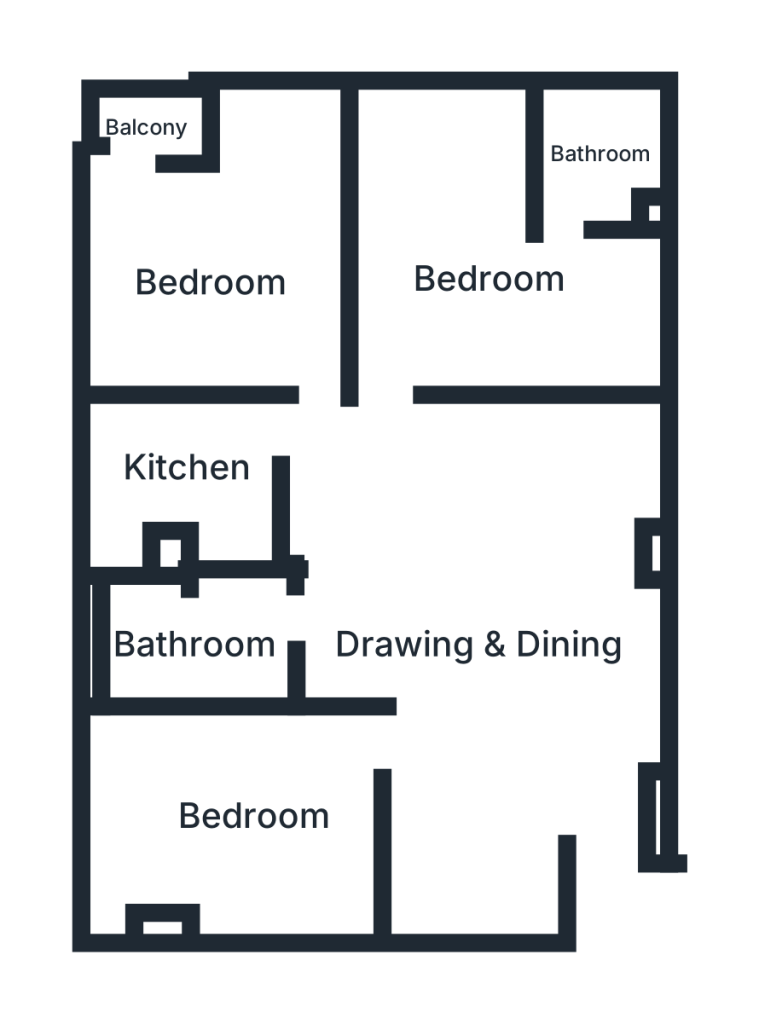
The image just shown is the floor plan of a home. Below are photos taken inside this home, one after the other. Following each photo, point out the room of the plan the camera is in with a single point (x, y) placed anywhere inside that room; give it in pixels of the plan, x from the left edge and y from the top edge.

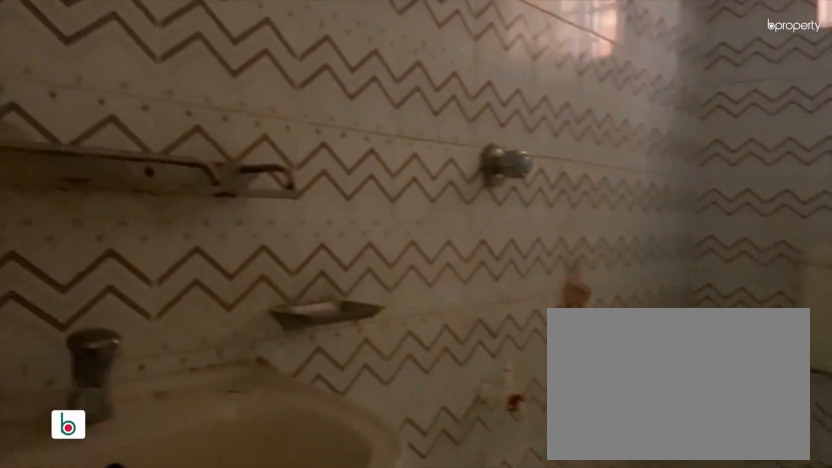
(208, 640)
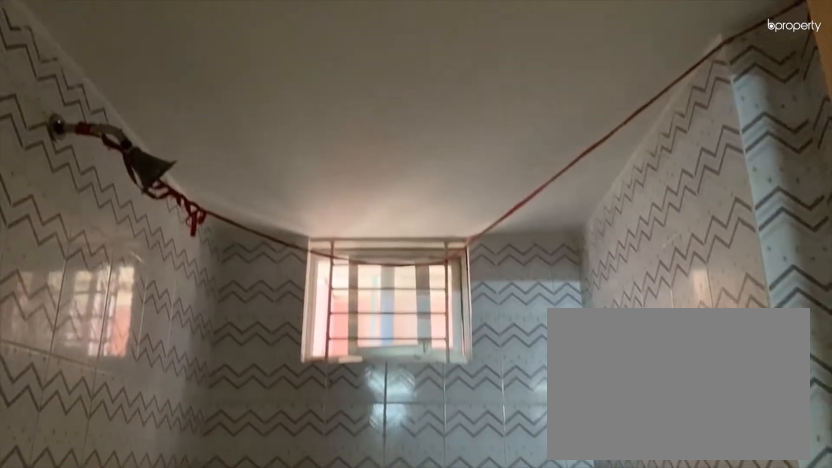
(209, 640)
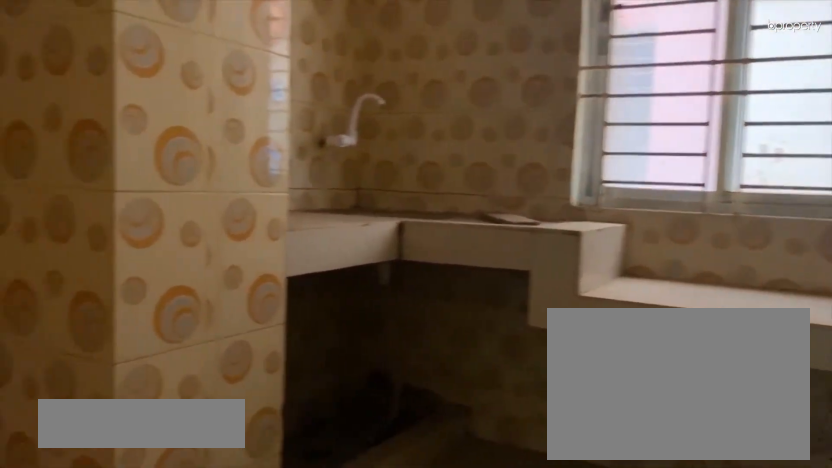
(191, 466)
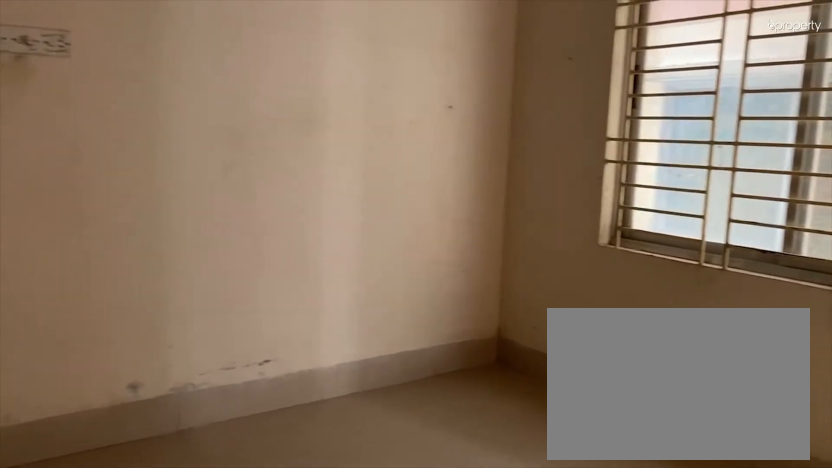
(206, 285)
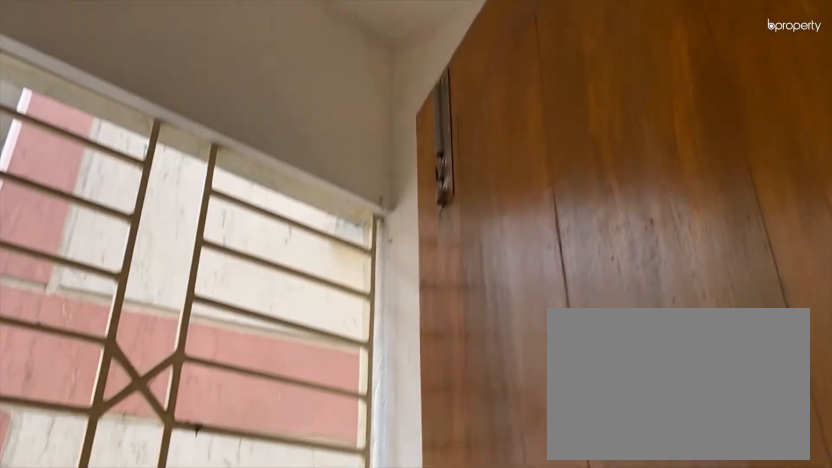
(147, 128)
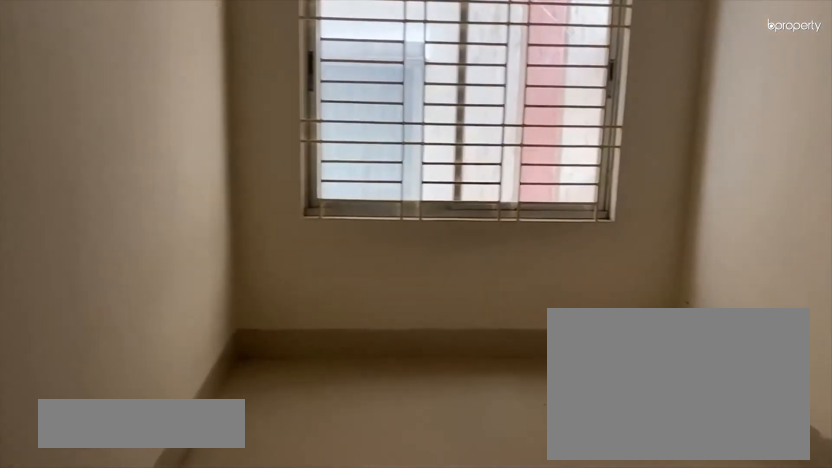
(481, 277)
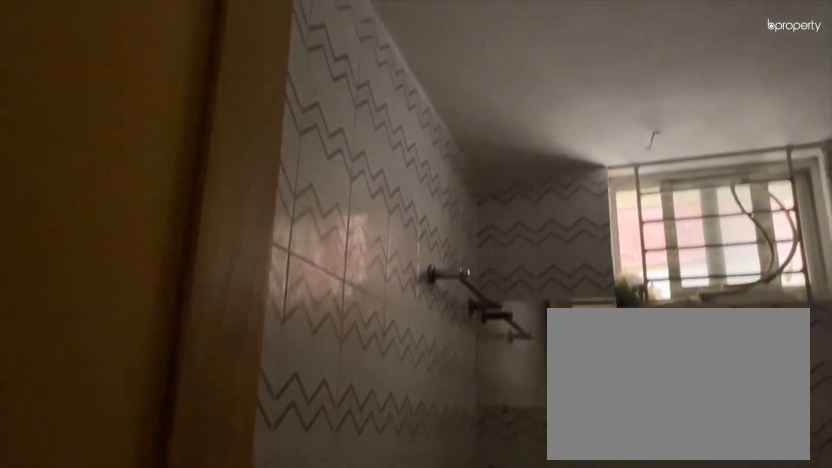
(589, 154)
